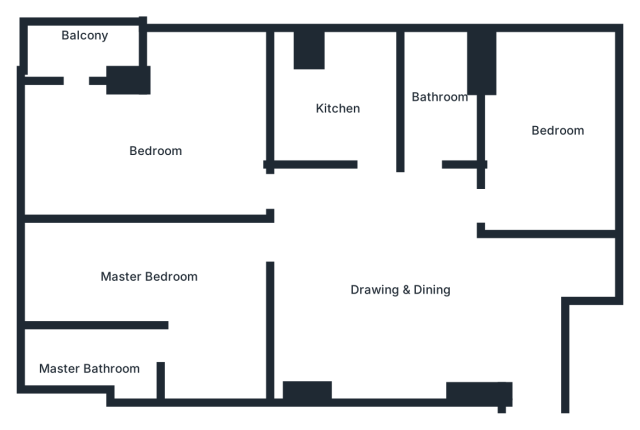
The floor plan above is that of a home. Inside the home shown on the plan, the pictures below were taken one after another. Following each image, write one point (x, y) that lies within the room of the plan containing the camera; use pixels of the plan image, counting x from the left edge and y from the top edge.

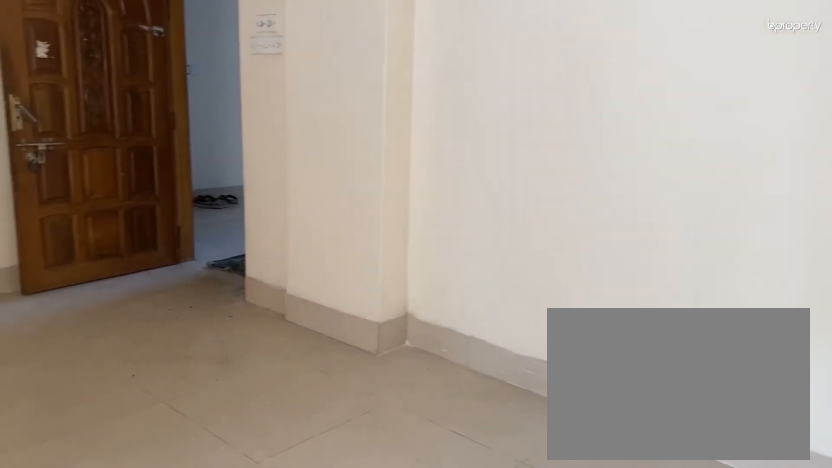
(382, 277)
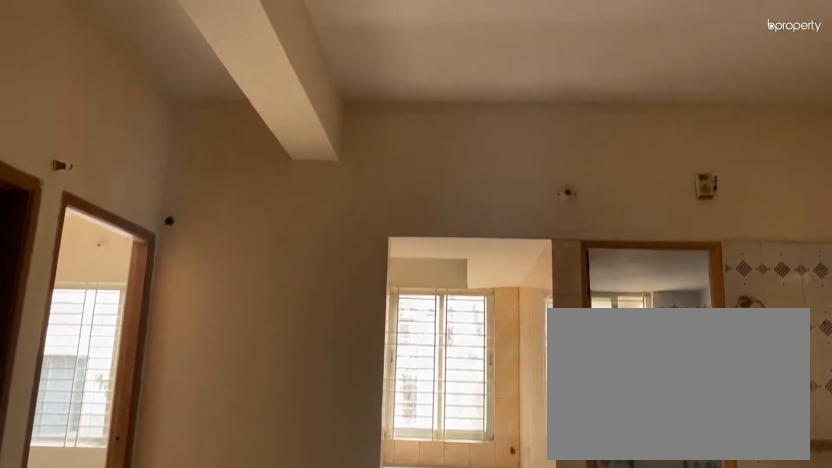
(382, 277)
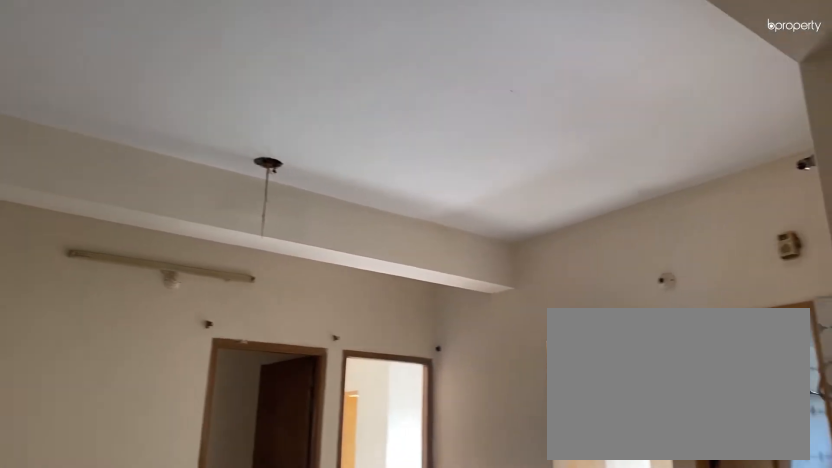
(382, 277)
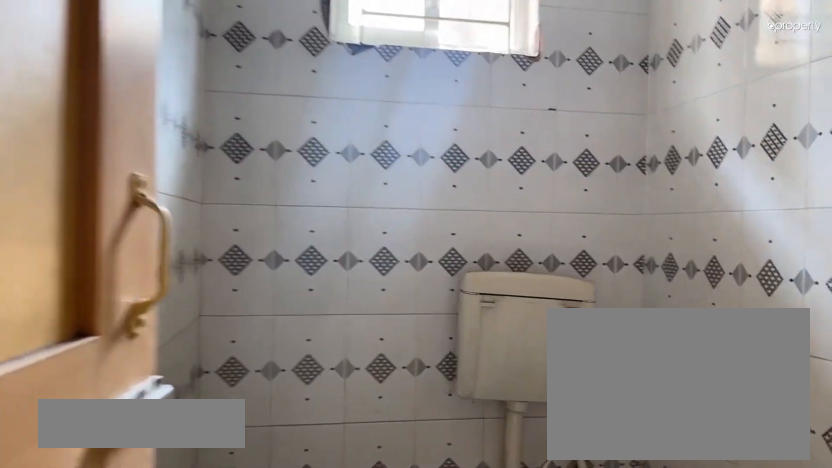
(451, 80)
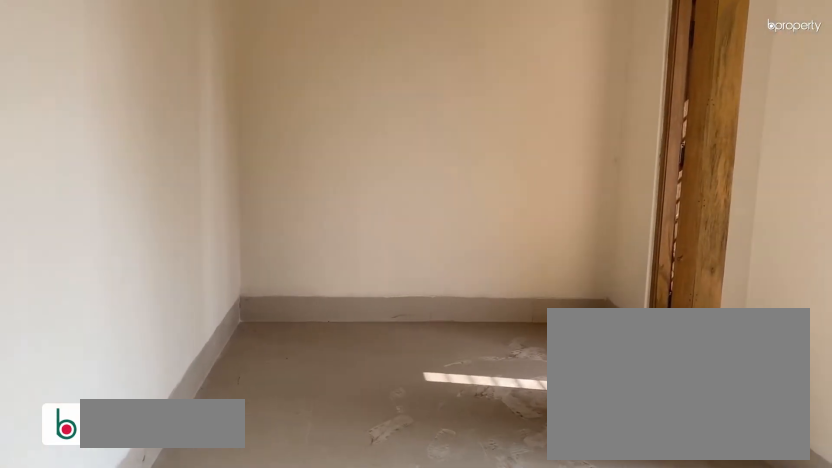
(153, 157)
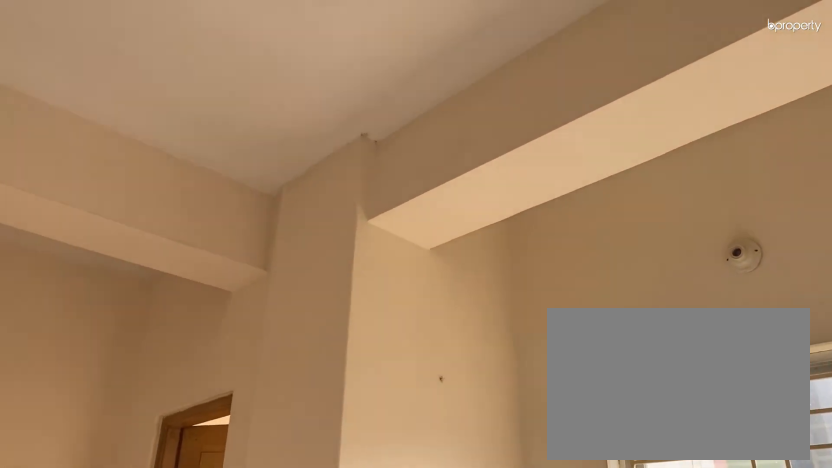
(153, 157)
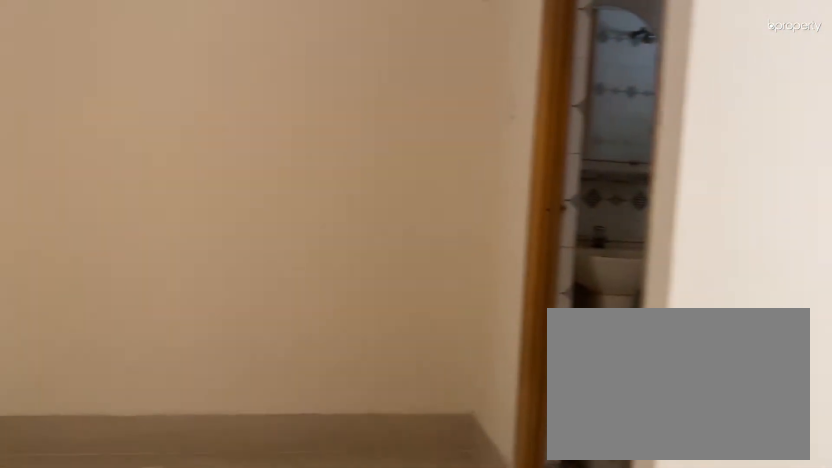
(196, 295)
